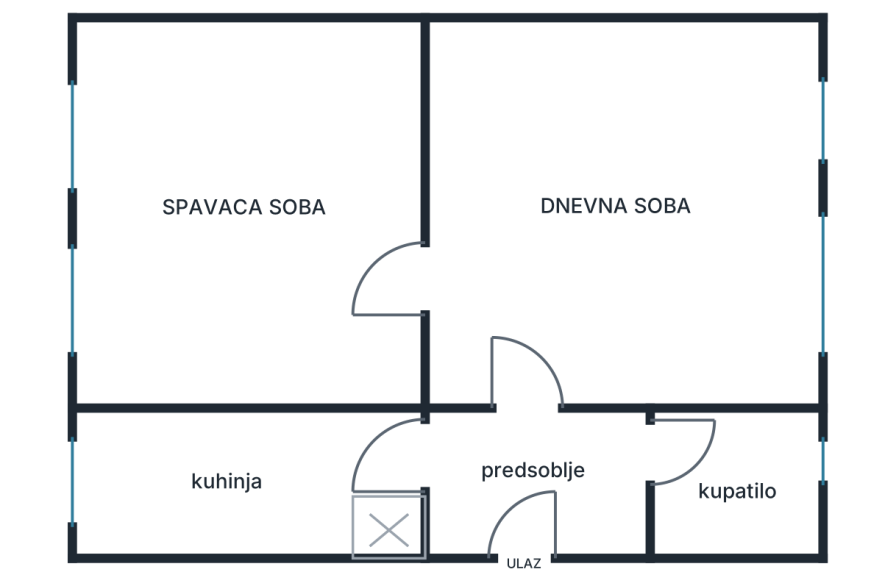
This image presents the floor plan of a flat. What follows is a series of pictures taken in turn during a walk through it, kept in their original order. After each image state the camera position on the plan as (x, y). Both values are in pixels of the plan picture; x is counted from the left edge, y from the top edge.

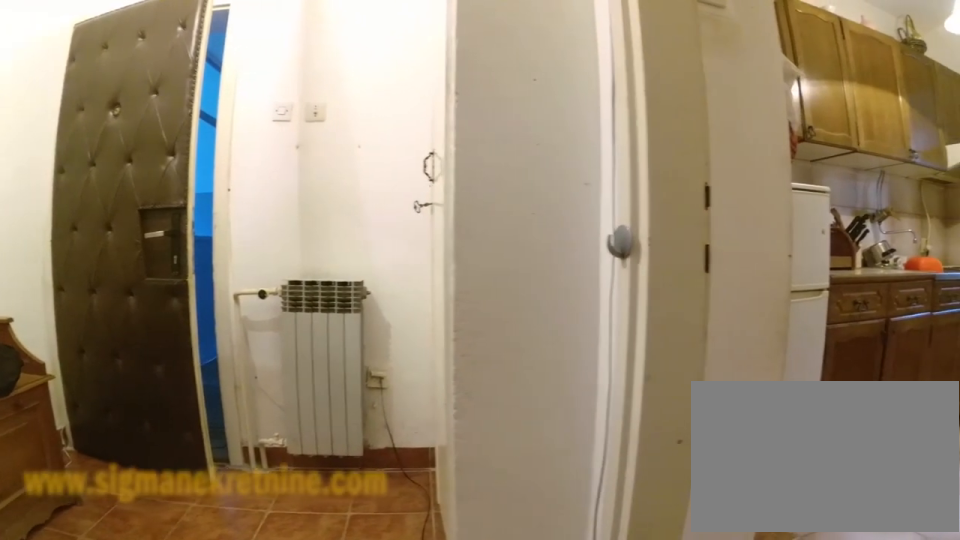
(530, 424)
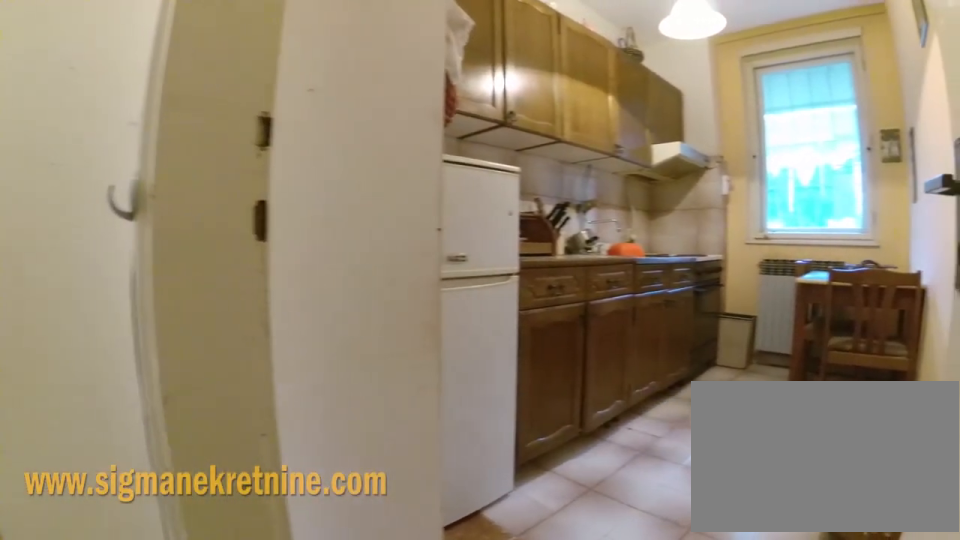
(504, 430)
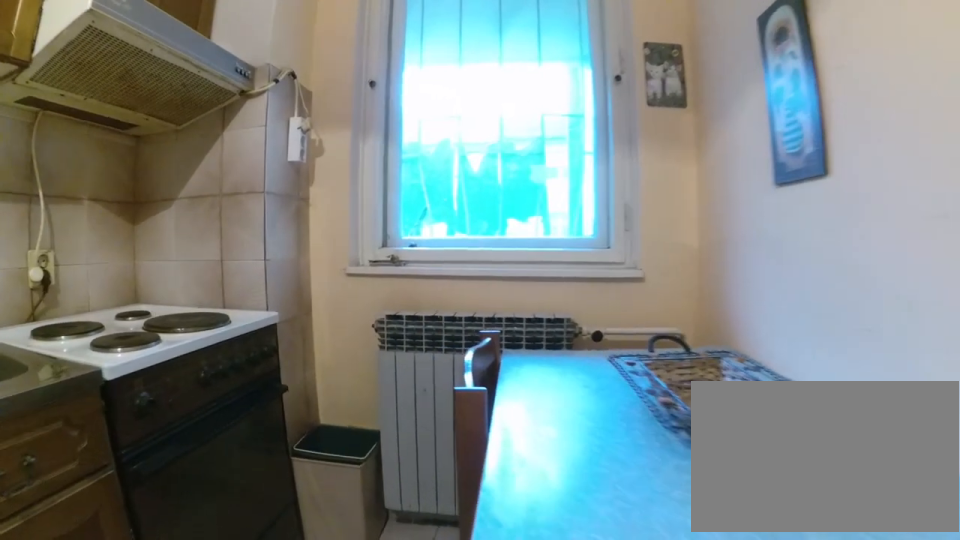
(226, 438)
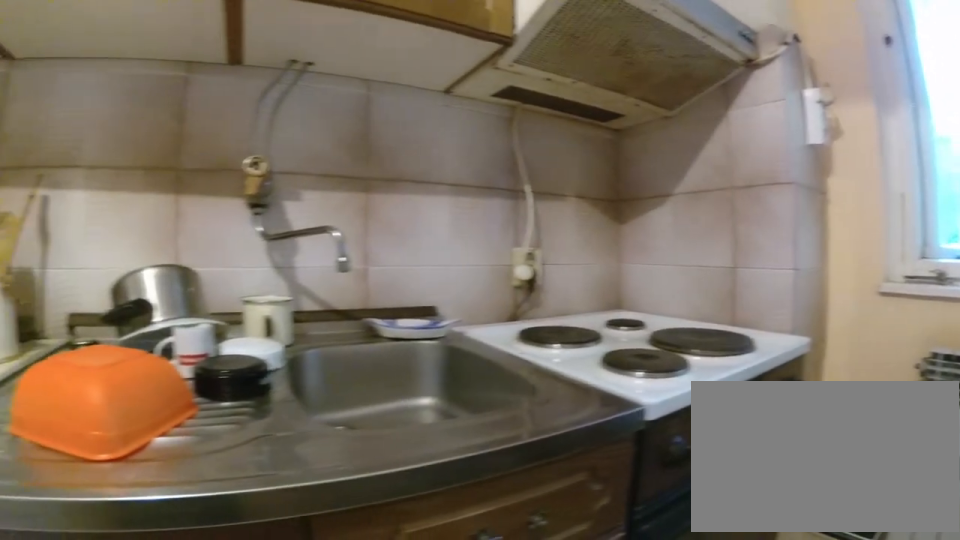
(193, 421)
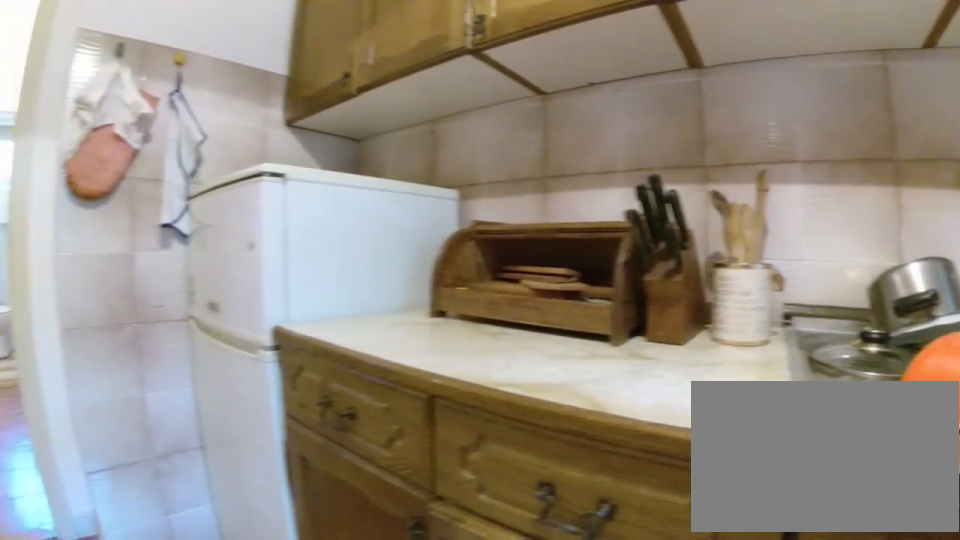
(163, 424)
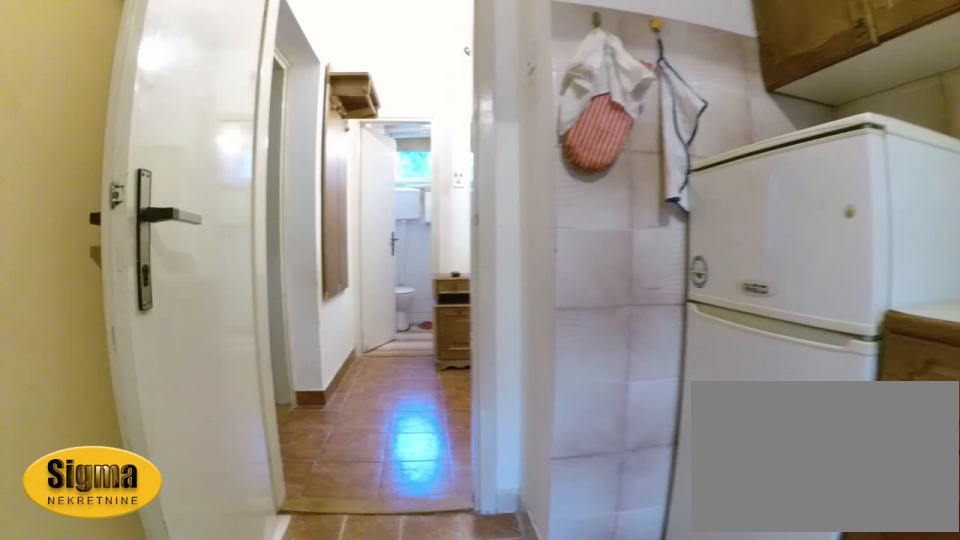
(194, 444)
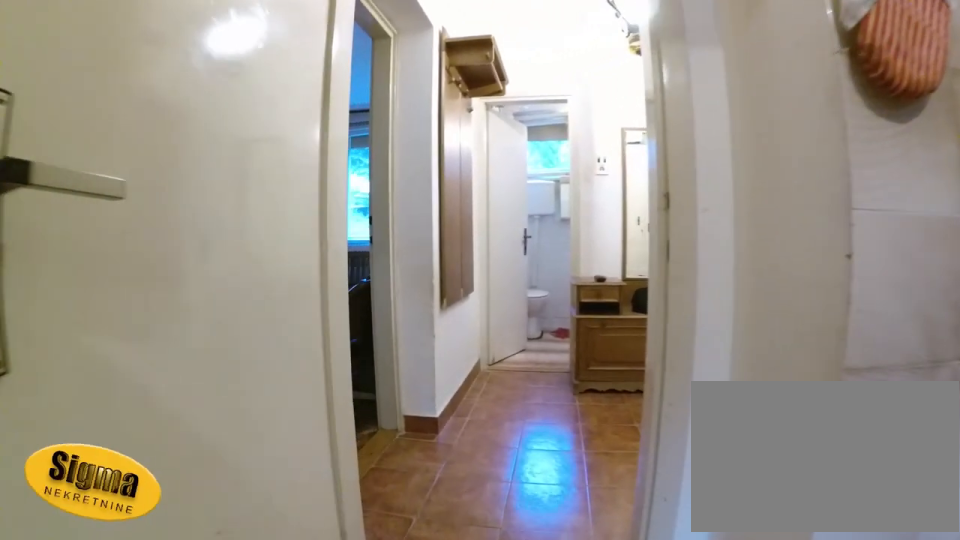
(304, 443)
